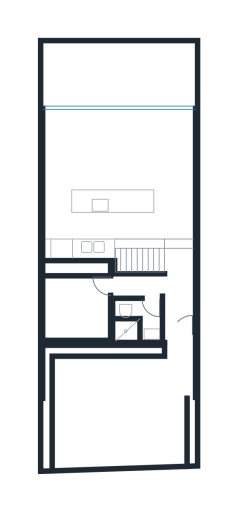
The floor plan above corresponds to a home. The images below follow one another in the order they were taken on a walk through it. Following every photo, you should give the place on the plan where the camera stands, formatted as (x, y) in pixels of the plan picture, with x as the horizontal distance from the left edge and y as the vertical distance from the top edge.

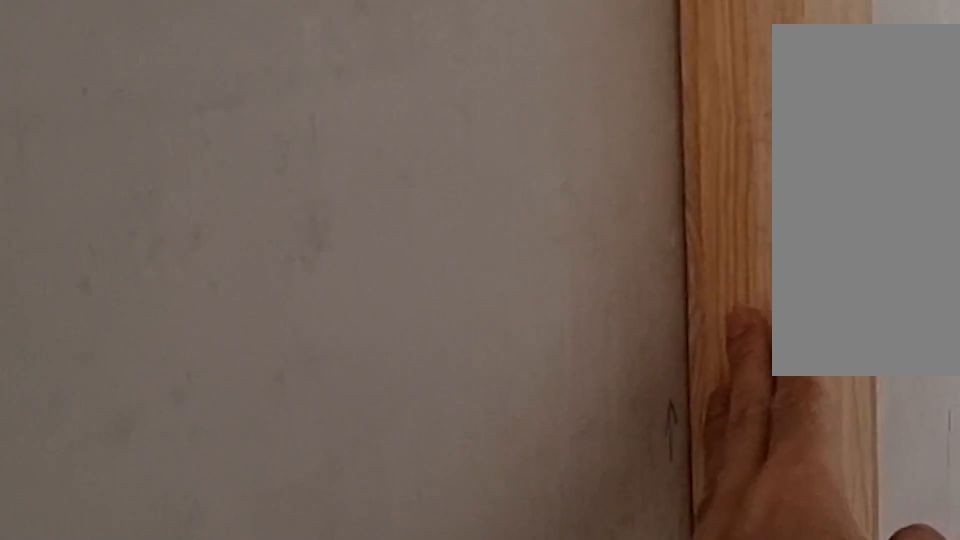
(118, 284)
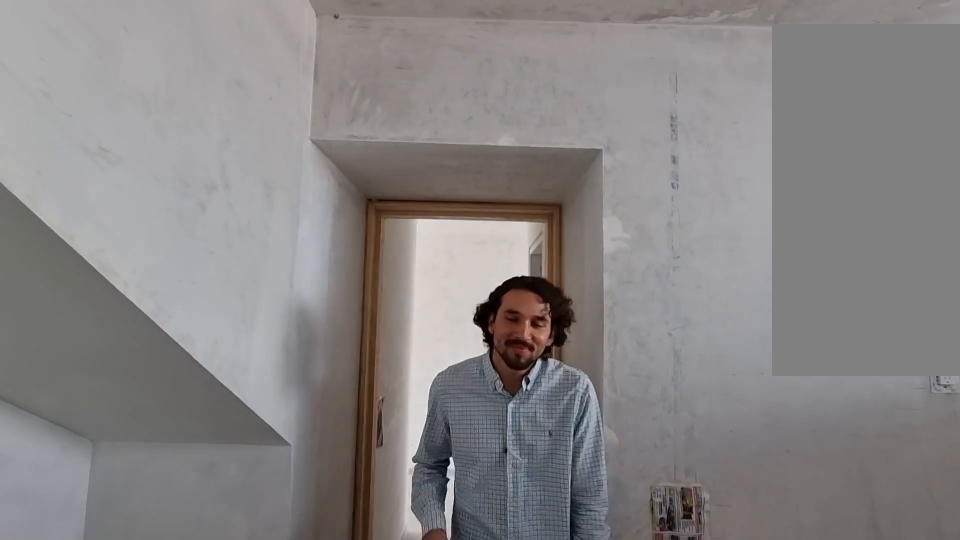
(65, 289)
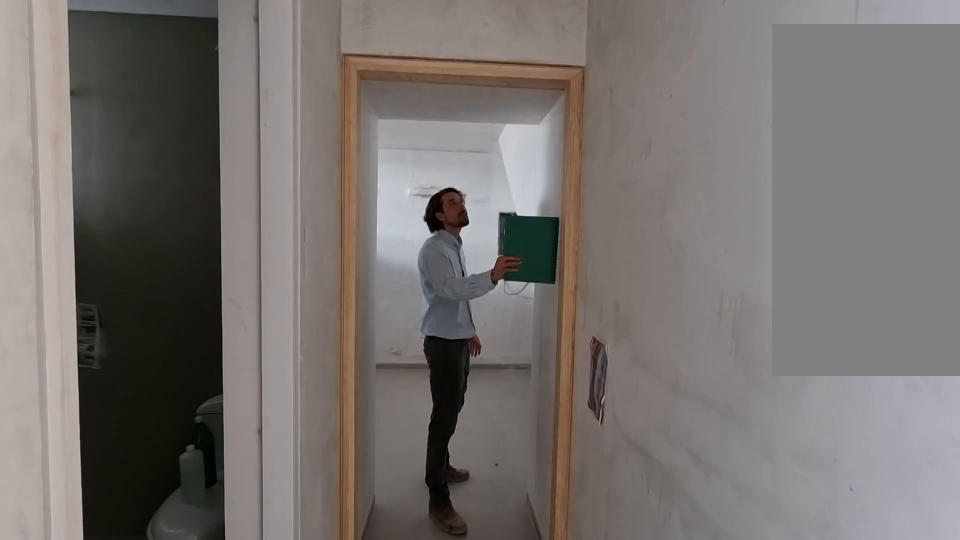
(162, 283)
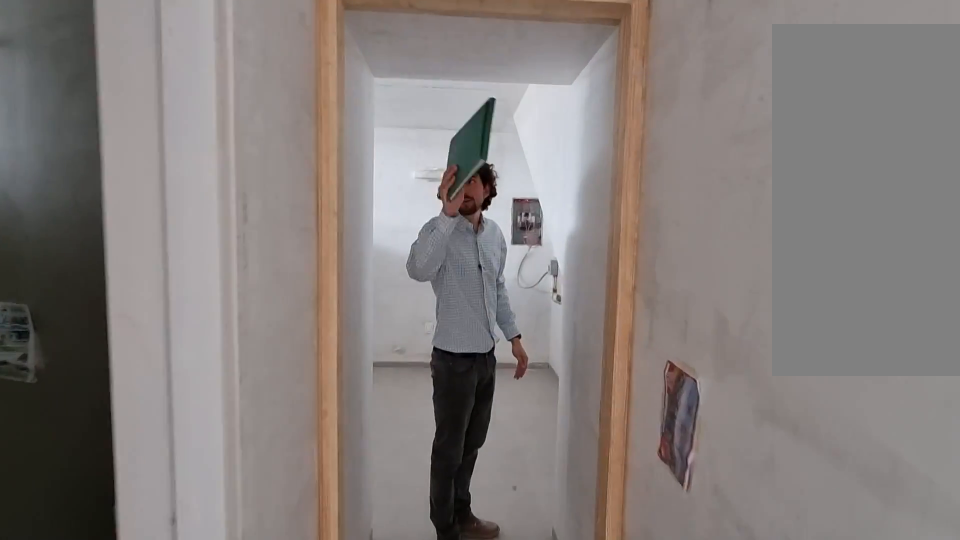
(161, 283)
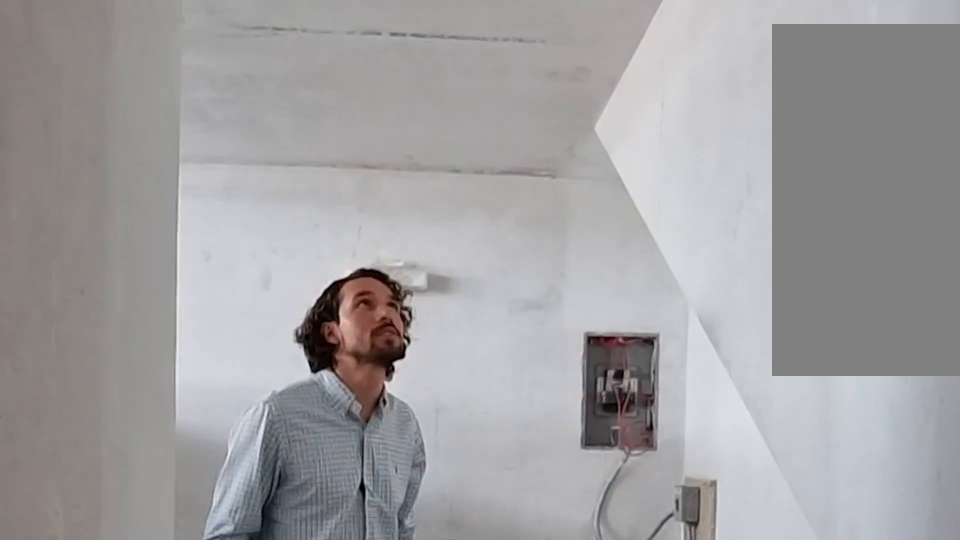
(162, 283)
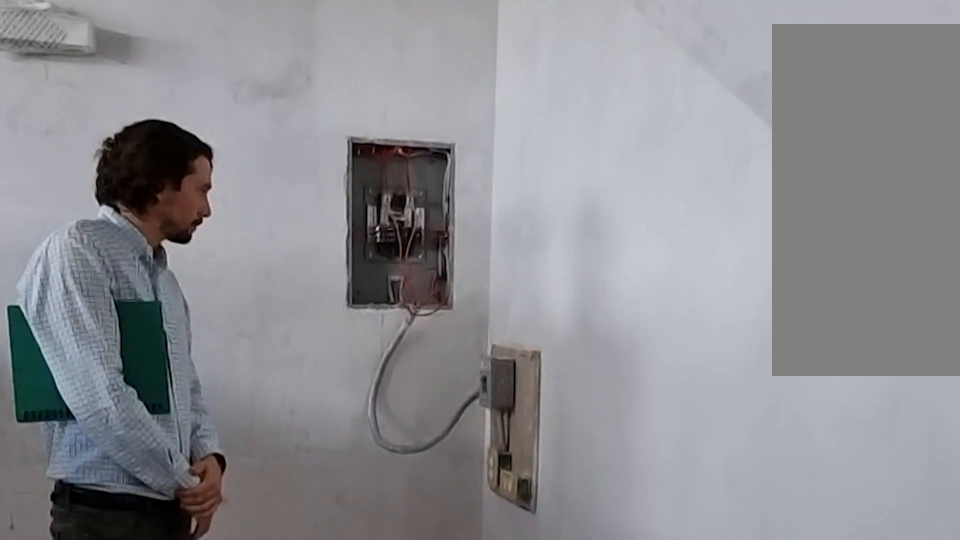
(138, 282)
